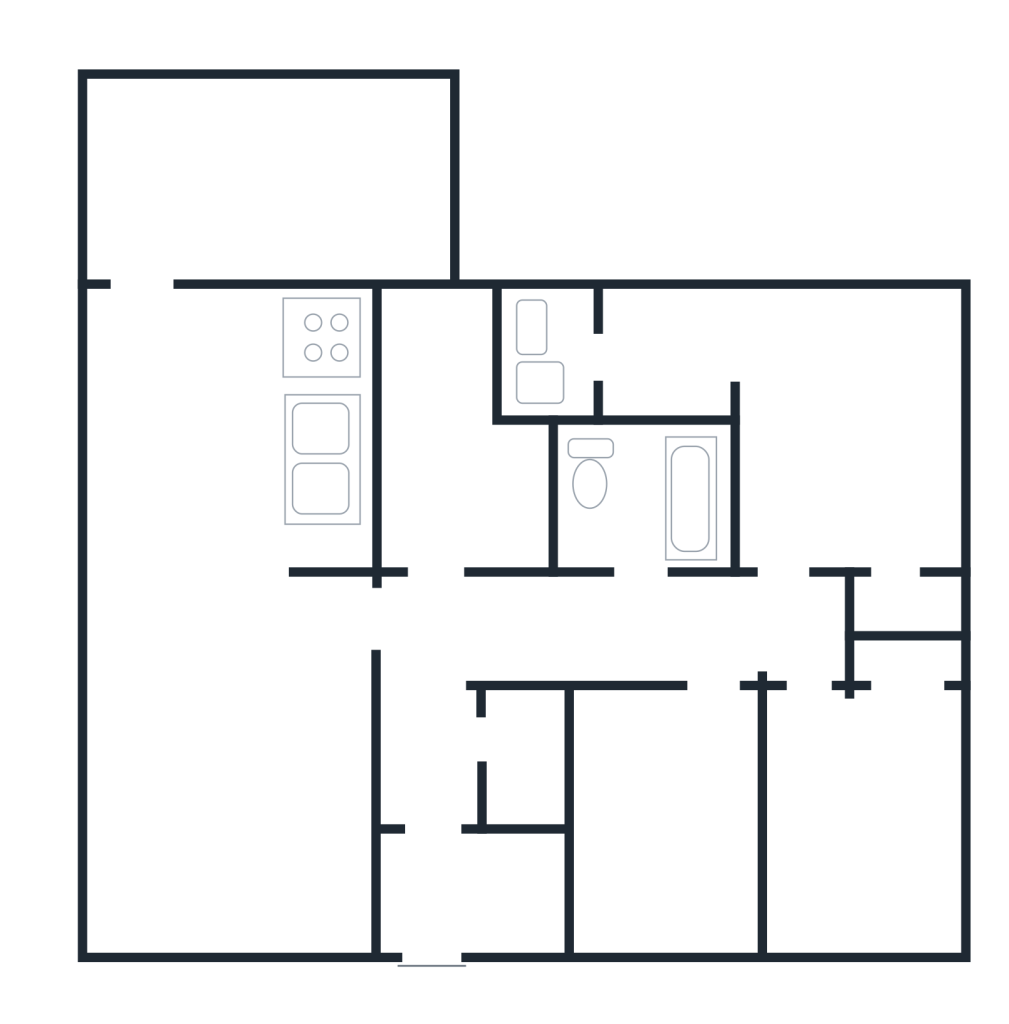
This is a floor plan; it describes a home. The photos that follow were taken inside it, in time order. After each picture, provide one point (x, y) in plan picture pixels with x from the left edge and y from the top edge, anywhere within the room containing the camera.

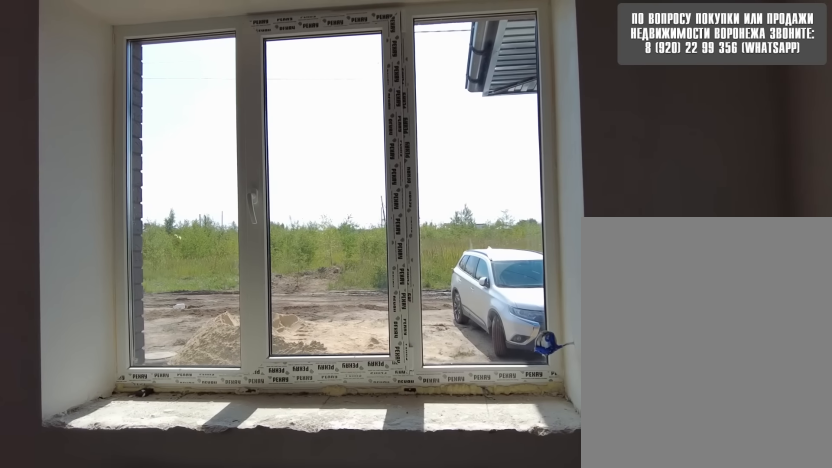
(702, 766)
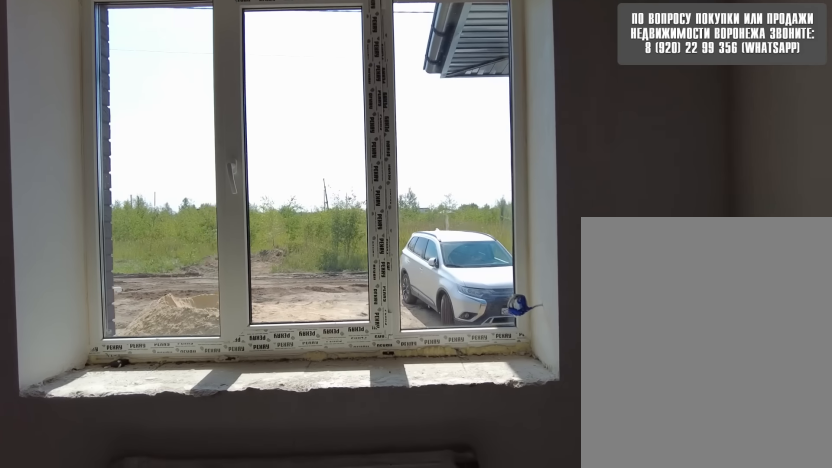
(695, 809)
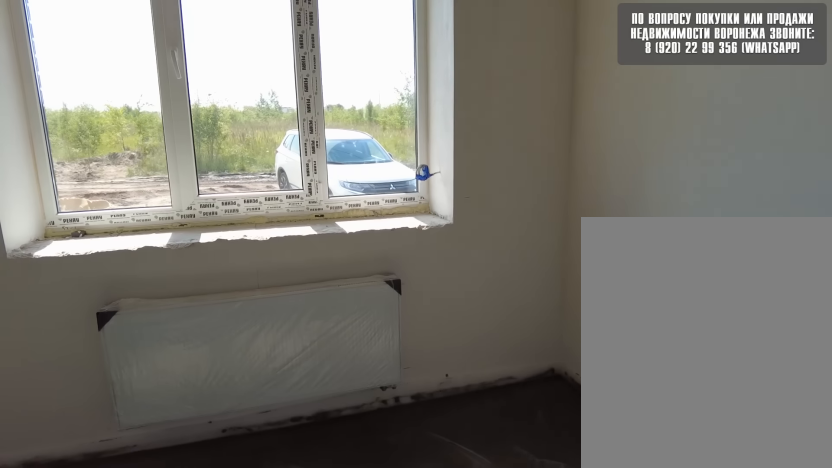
(696, 812)
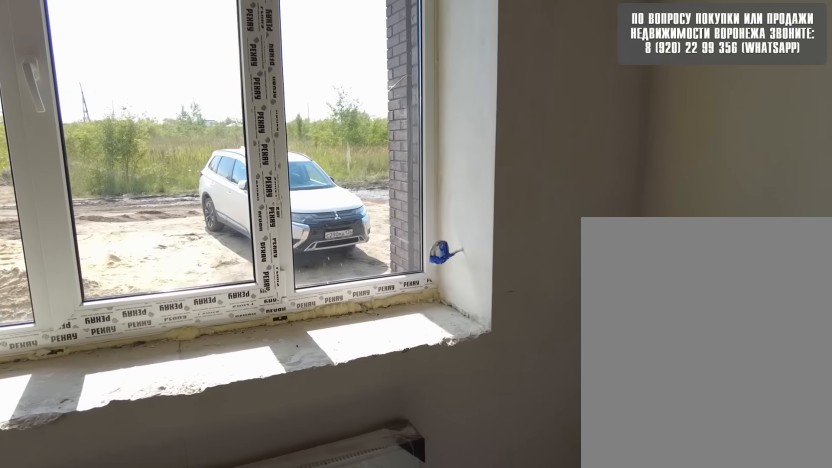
(697, 812)
